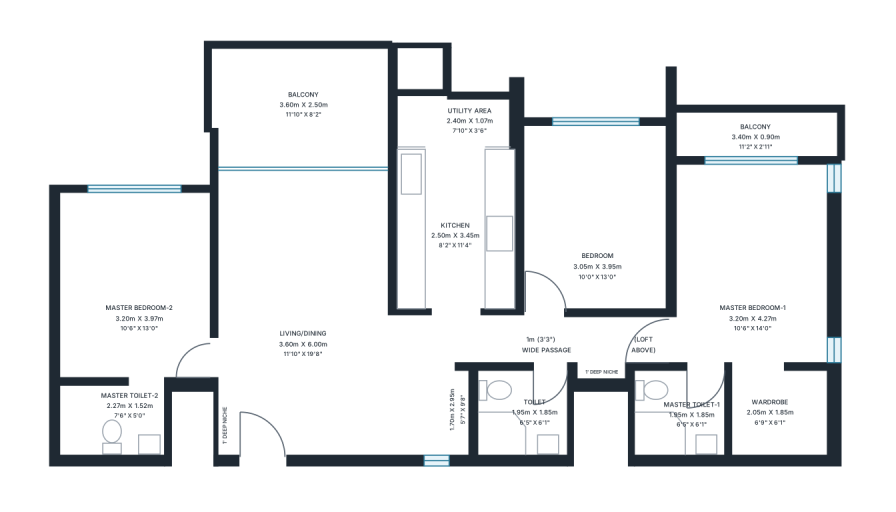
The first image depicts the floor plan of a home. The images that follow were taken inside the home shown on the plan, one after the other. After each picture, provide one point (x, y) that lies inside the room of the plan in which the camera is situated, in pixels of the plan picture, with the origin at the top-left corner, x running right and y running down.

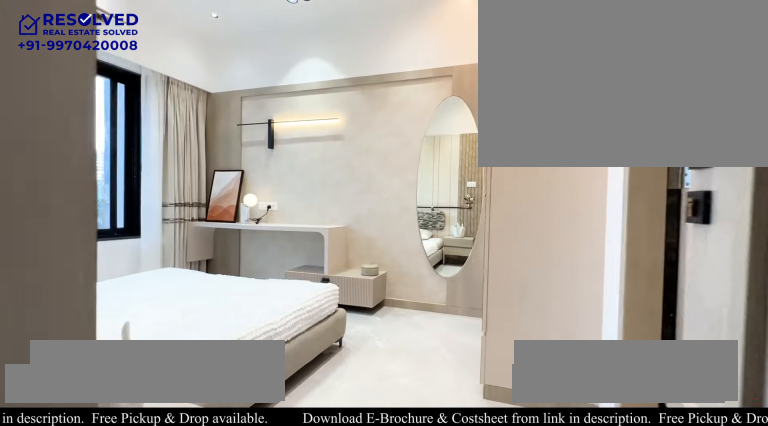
(595, 216)
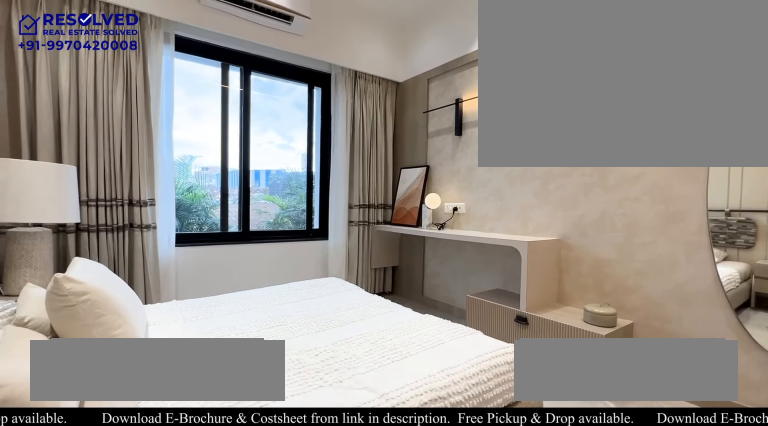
(595, 216)
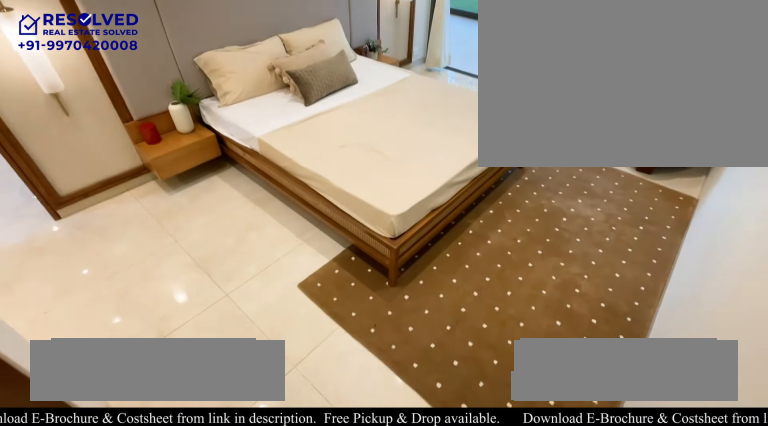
(743, 268)
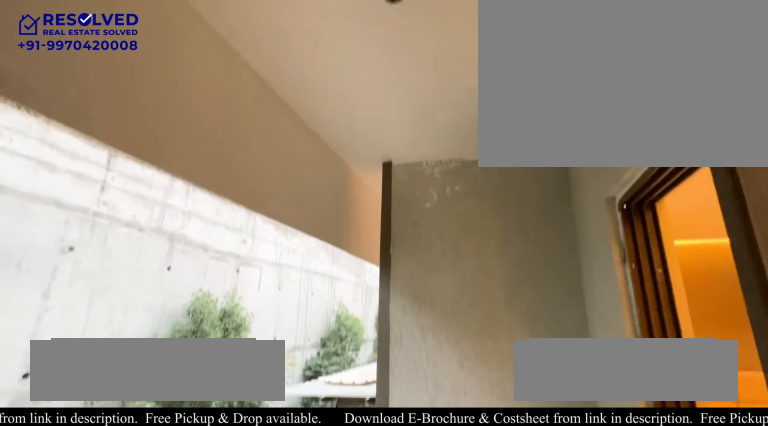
(754, 134)
